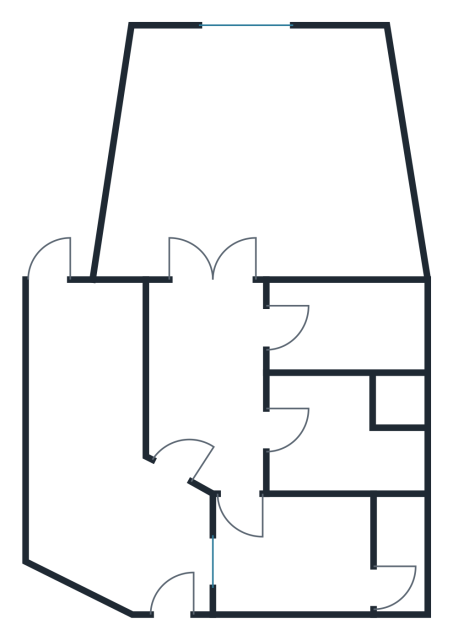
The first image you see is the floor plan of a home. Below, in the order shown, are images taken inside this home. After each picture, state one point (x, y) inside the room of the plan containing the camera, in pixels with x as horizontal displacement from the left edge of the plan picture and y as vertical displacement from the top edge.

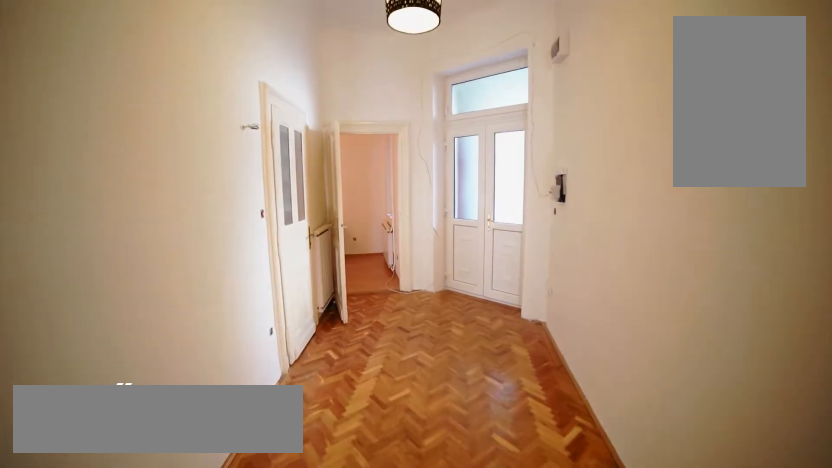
(224, 344)
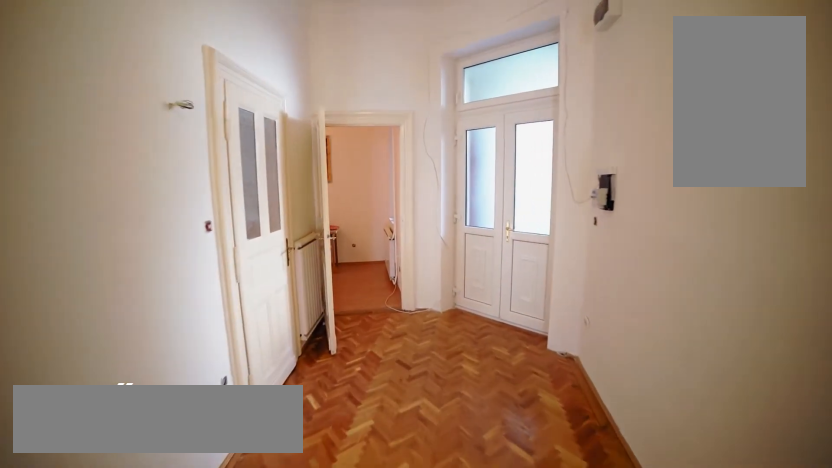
(228, 364)
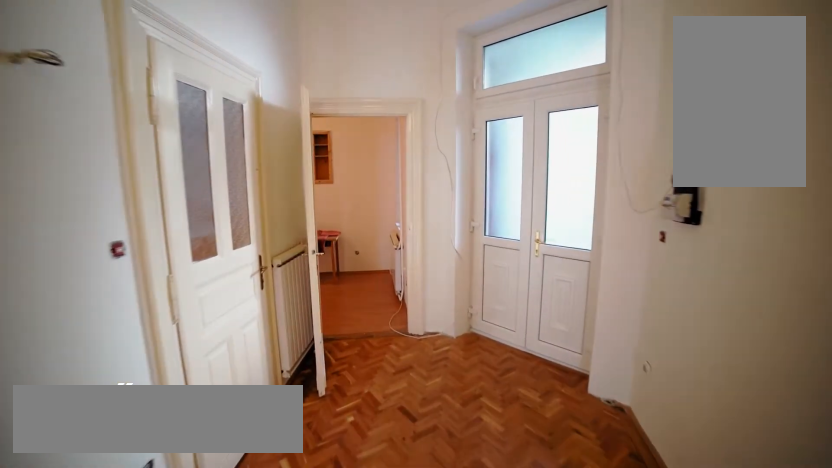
(231, 381)
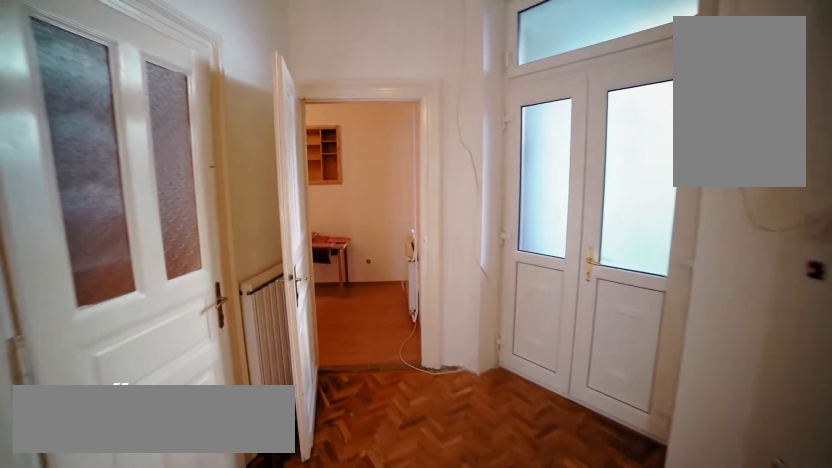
(234, 400)
